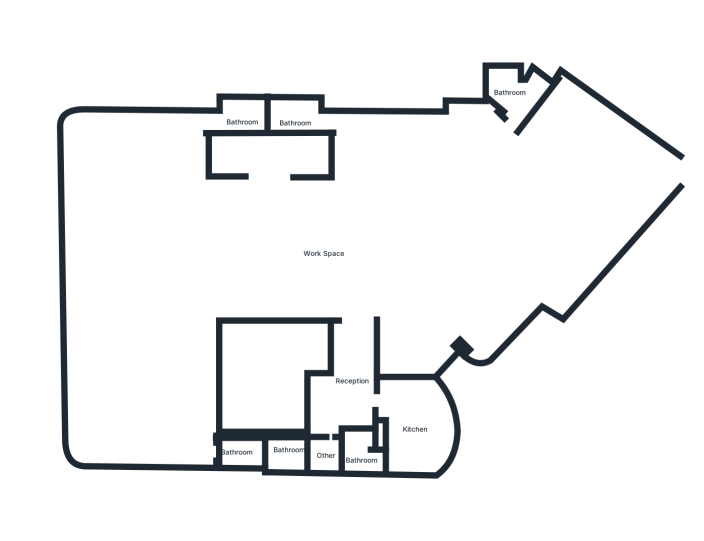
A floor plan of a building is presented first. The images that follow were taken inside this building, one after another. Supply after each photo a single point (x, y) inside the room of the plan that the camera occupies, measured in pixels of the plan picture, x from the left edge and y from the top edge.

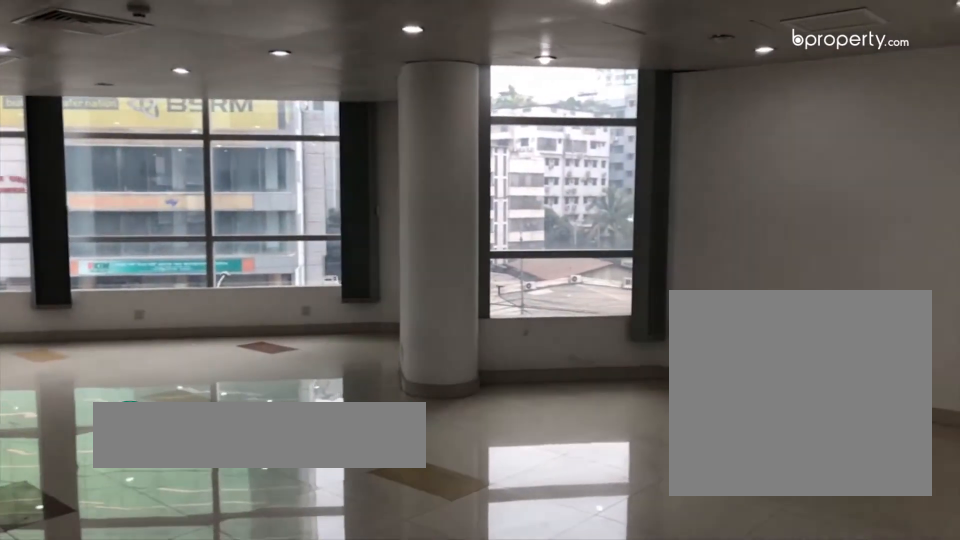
(323, 254)
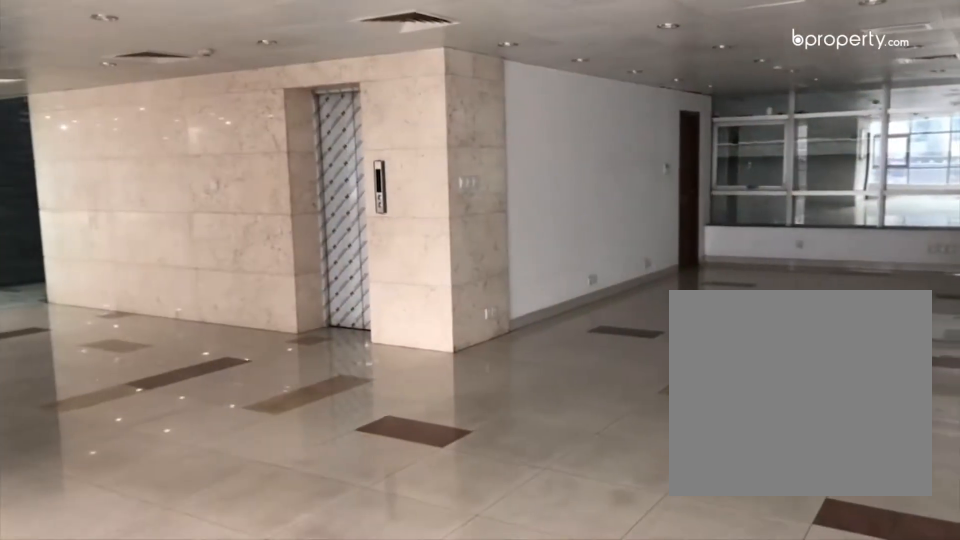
(323, 254)
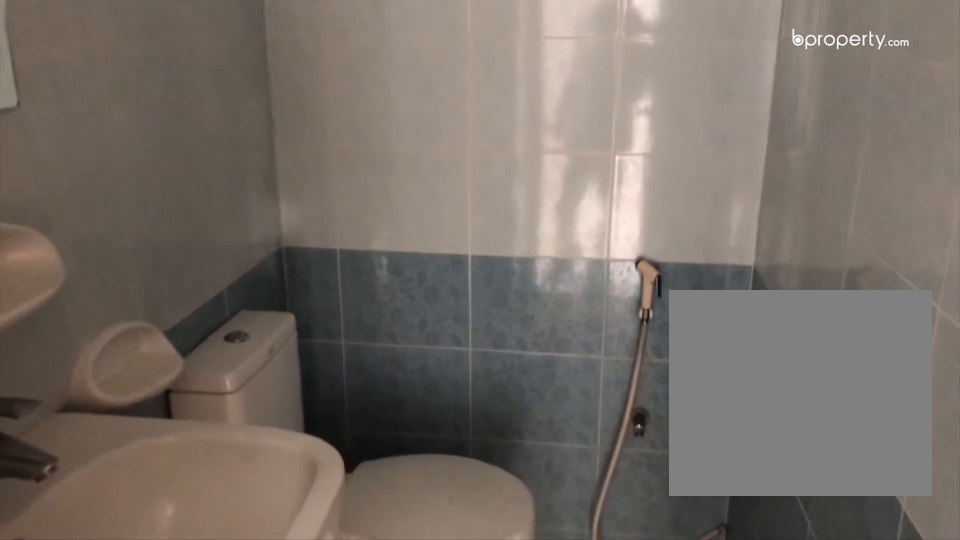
(243, 121)
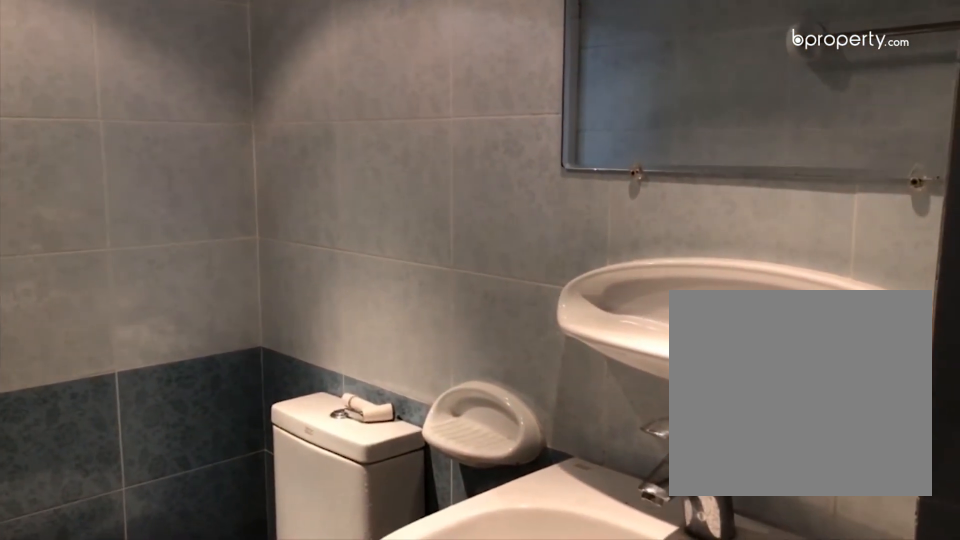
(235, 453)
